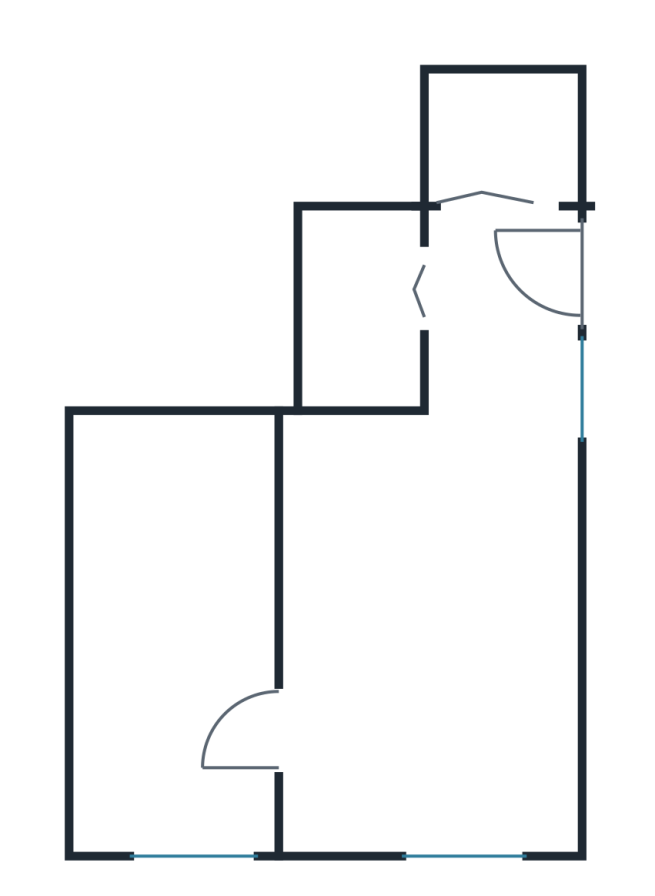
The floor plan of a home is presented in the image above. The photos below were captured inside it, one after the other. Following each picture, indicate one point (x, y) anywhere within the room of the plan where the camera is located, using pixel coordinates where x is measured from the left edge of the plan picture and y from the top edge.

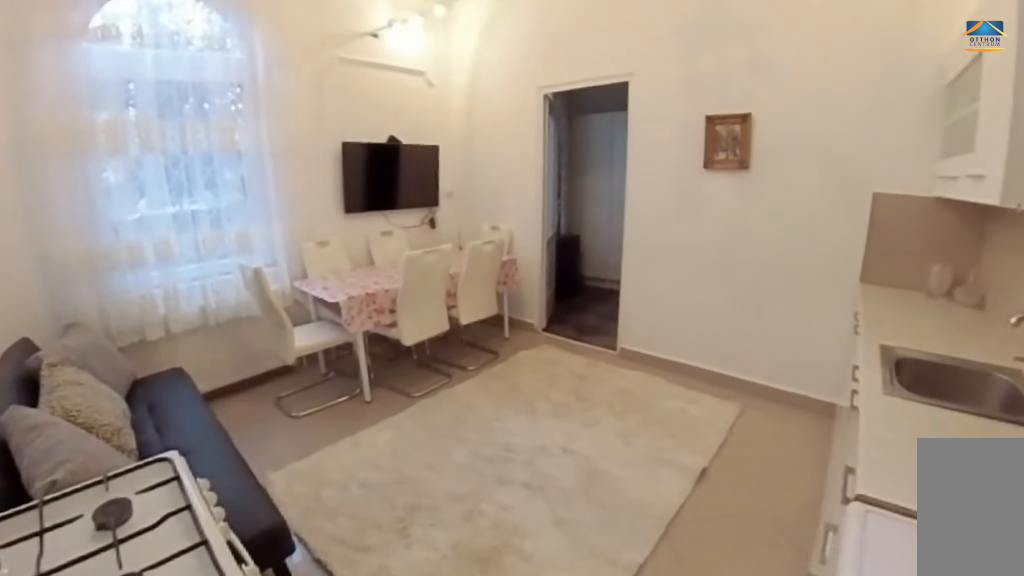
(433, 591)
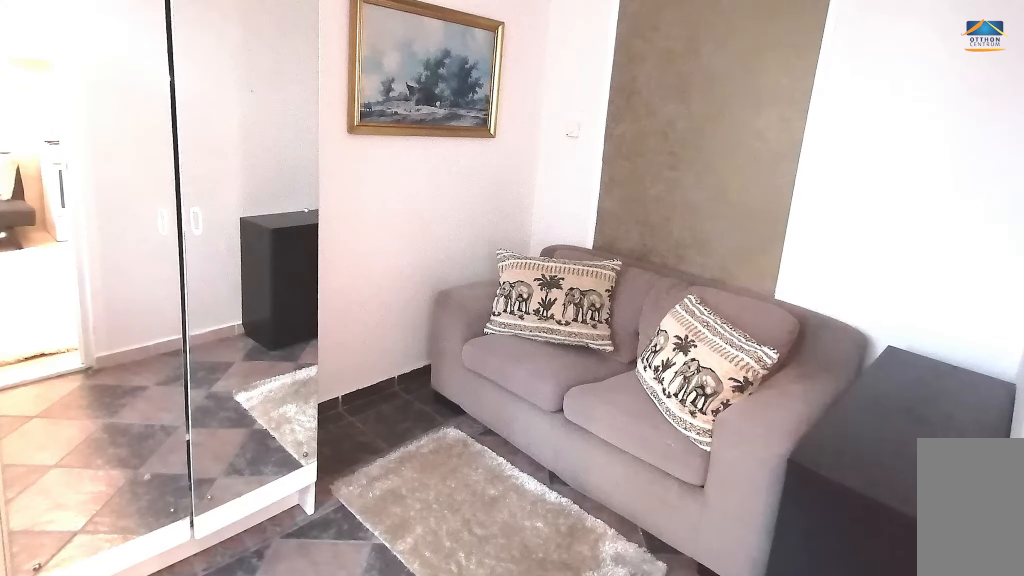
(177, 632)
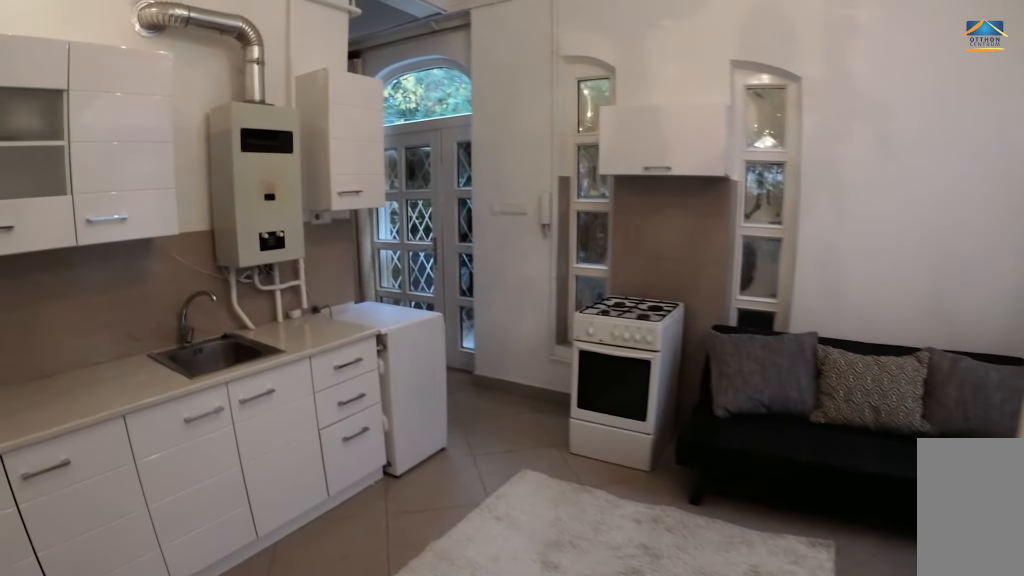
(433, 591)
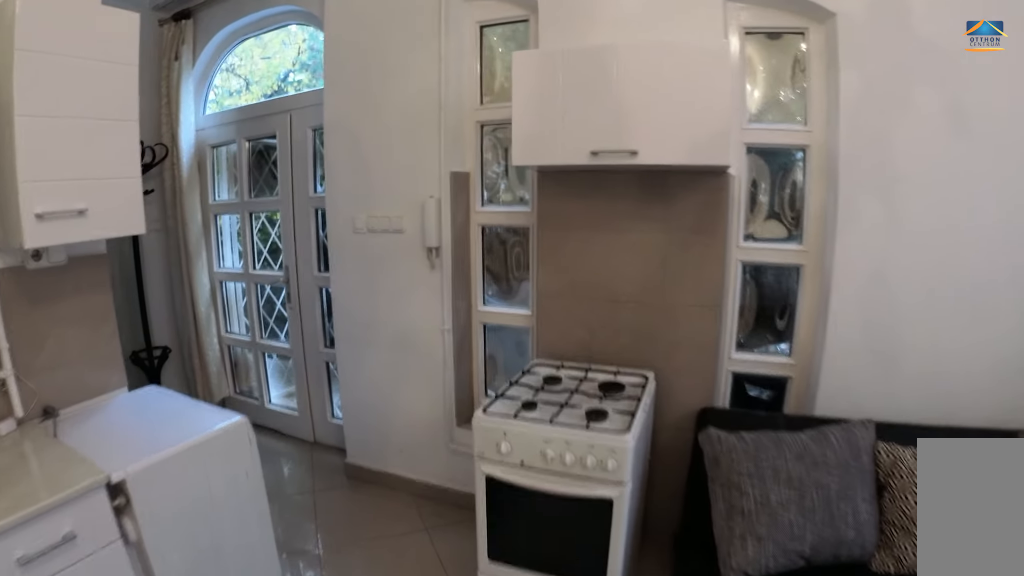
(433, 591)
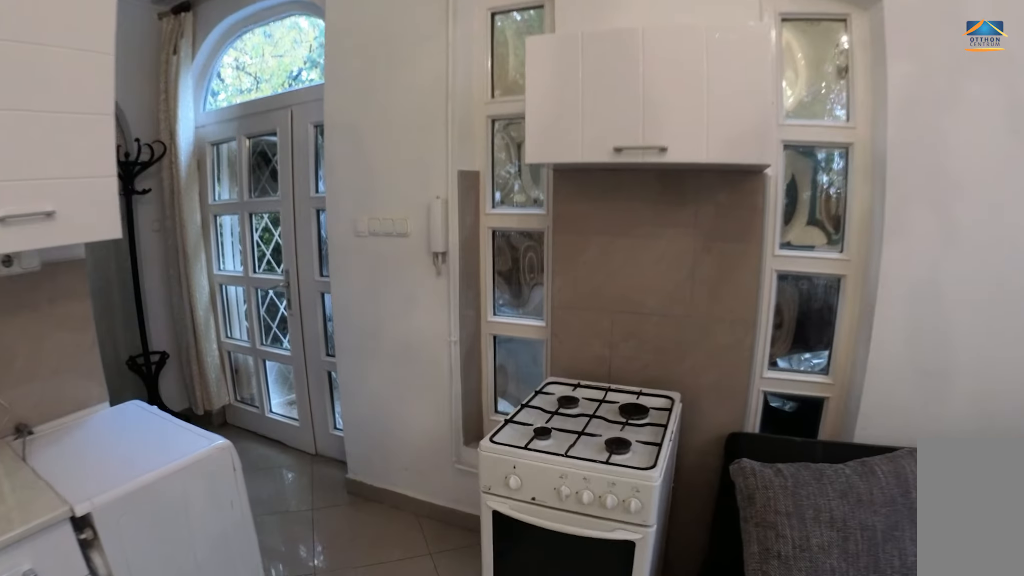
(508, 356)
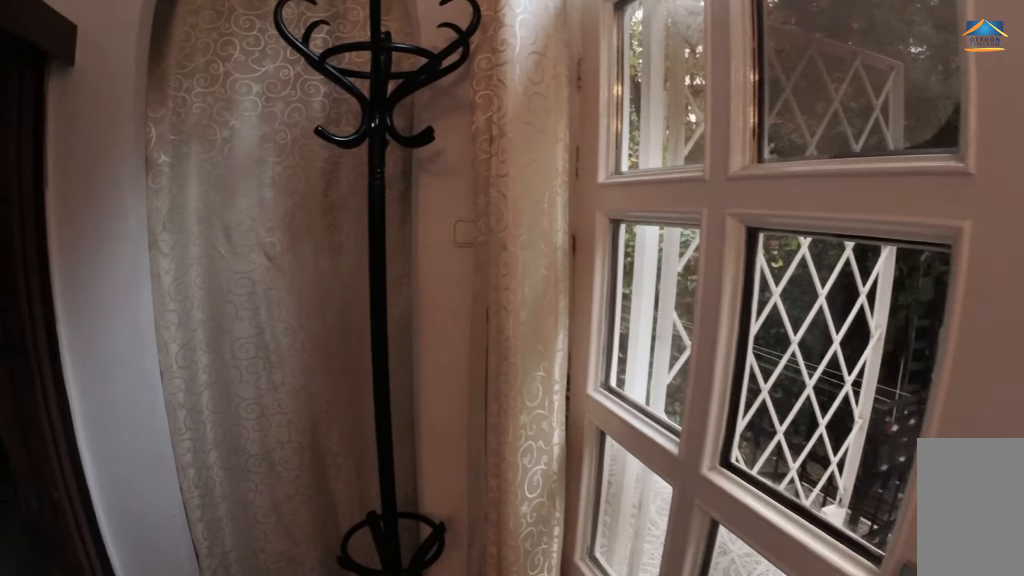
(506, 353)
